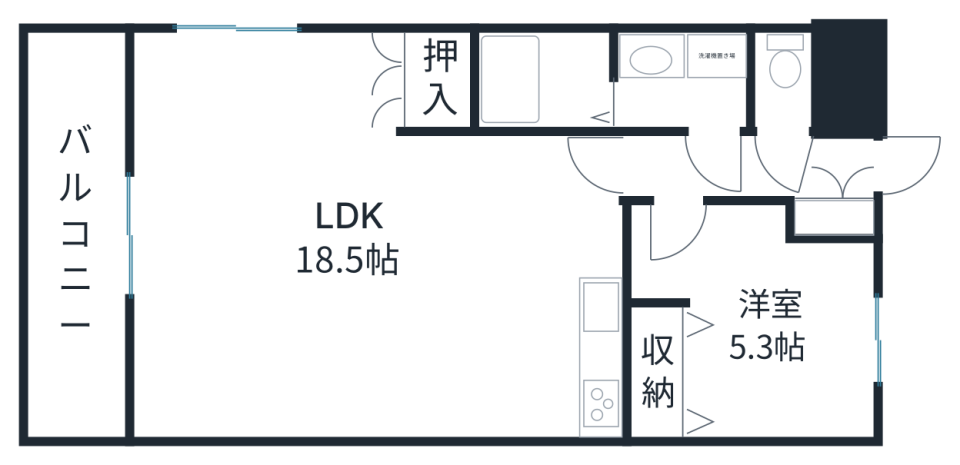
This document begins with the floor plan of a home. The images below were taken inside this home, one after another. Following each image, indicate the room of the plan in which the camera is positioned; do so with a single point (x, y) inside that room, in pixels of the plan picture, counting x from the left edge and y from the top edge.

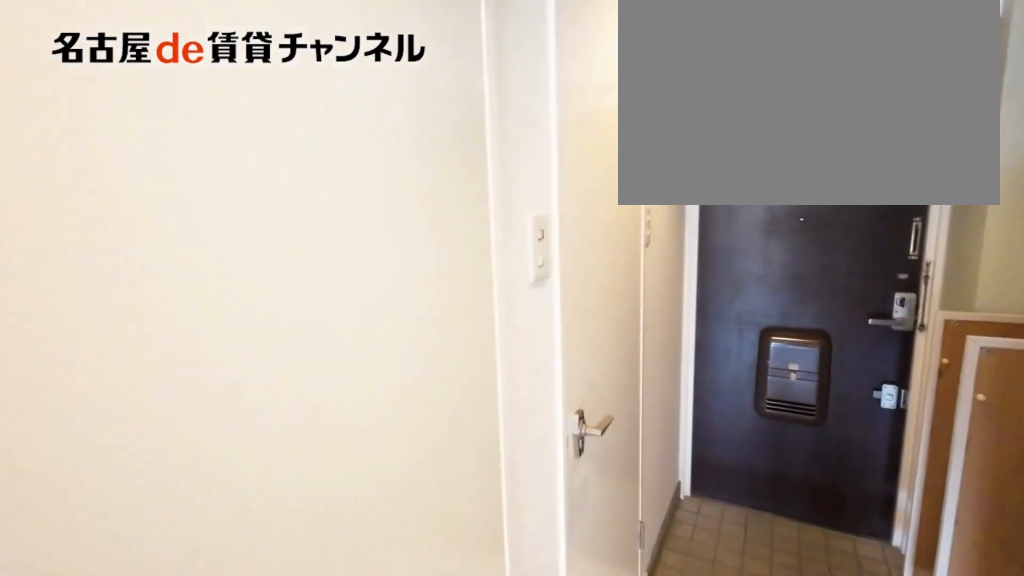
(713, 165)
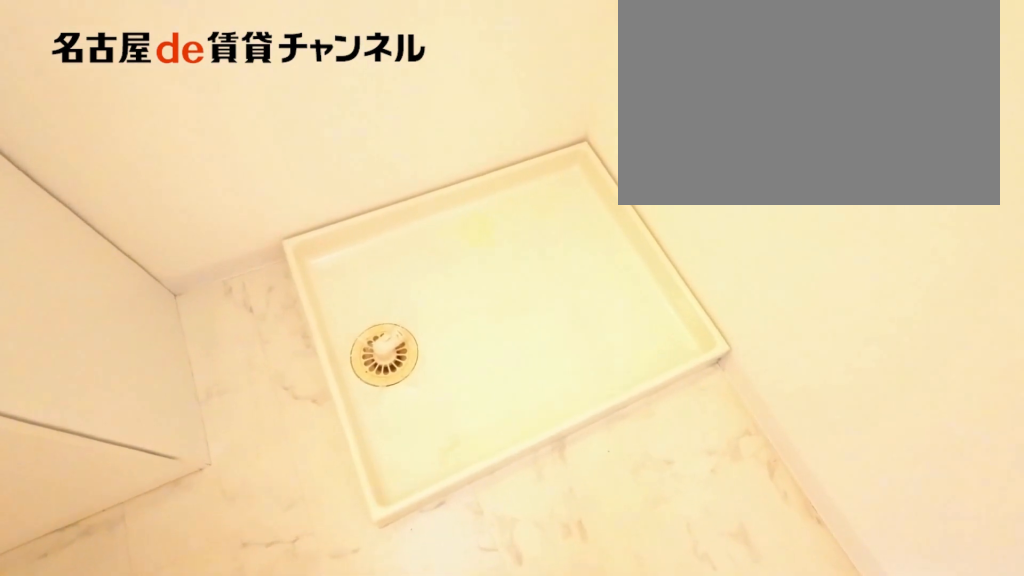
(683, 78)
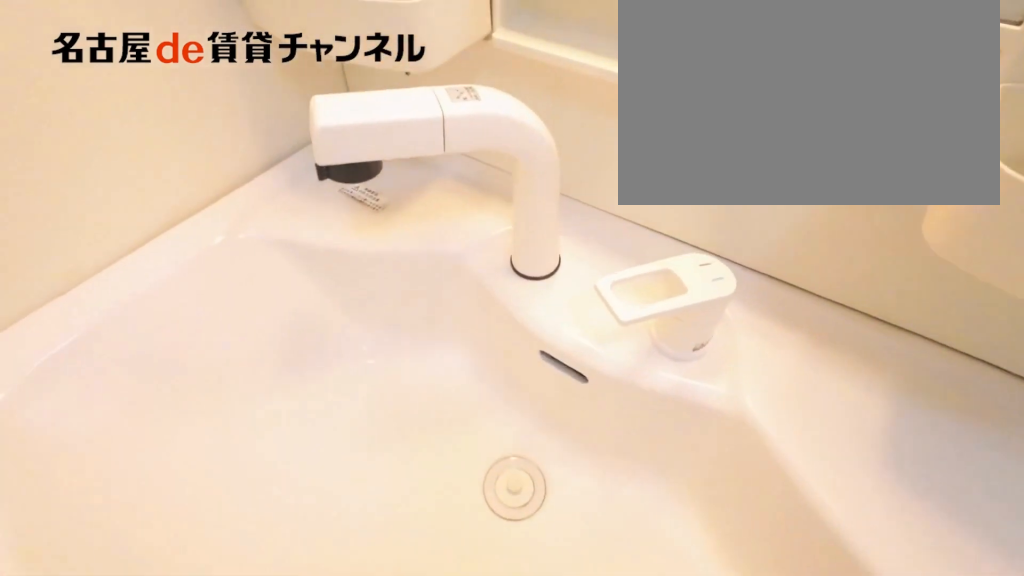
(683, 78)
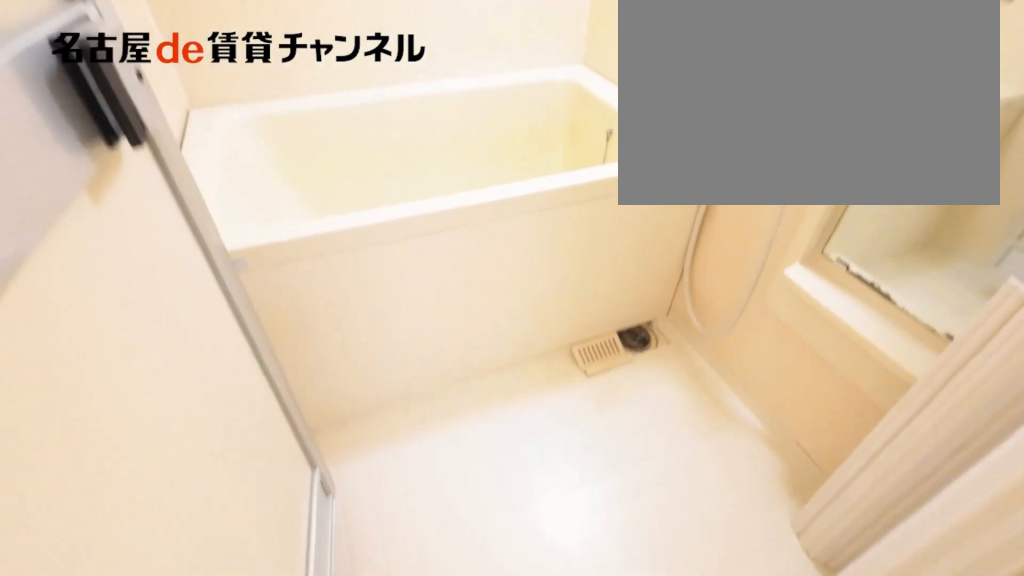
(546, 81)
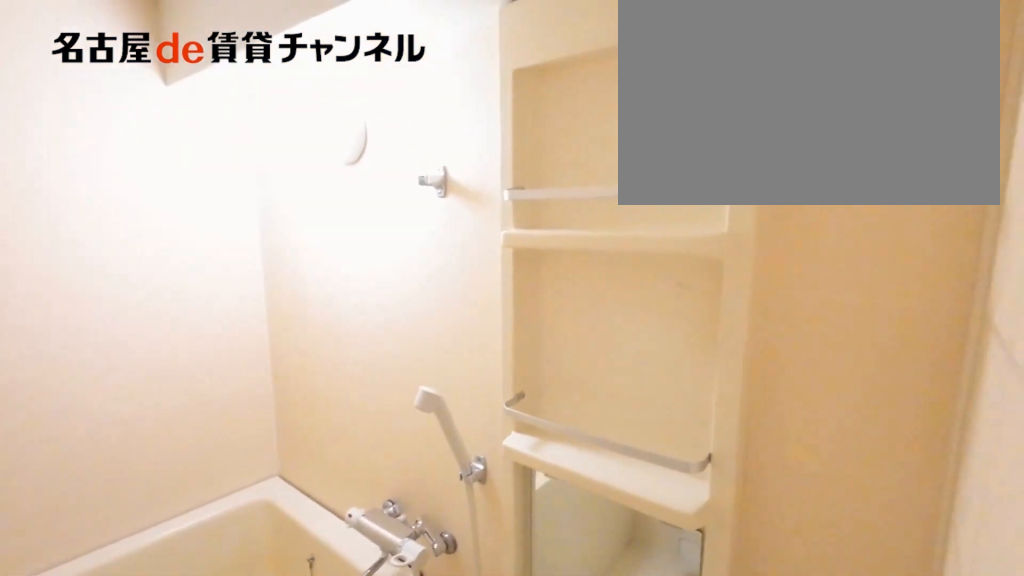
(546, 81)
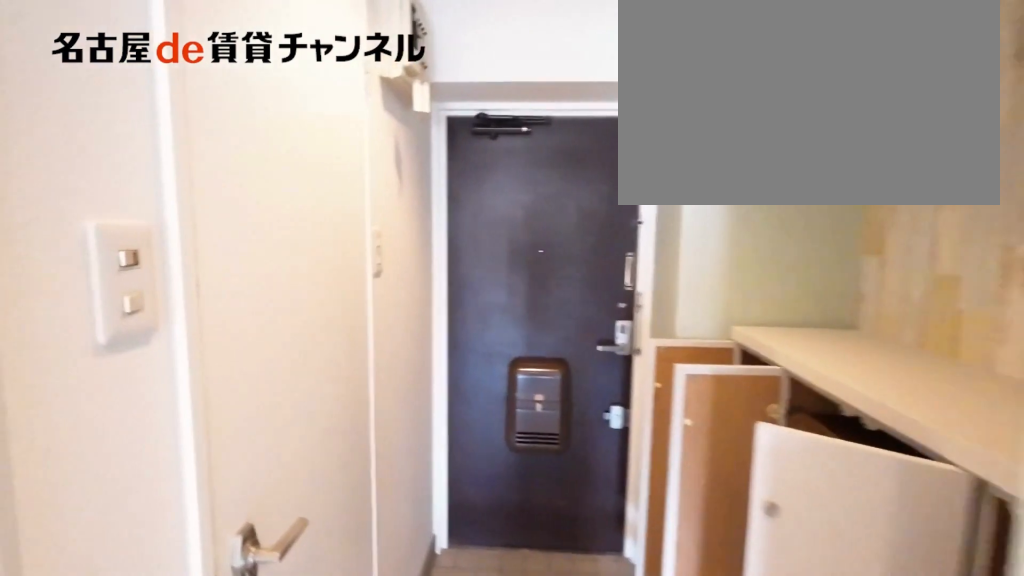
(720, 165)
